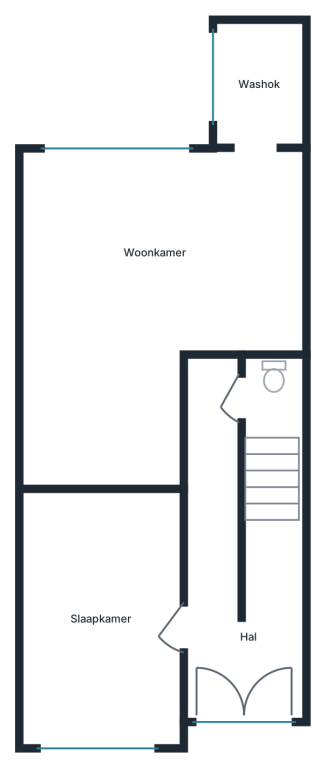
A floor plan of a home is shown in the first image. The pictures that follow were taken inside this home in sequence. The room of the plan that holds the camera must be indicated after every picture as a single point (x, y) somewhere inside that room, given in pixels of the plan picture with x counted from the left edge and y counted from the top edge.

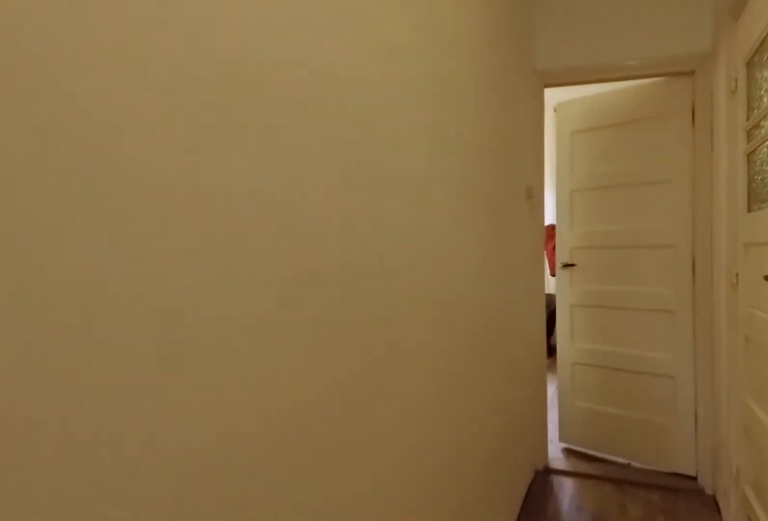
(234, 567)
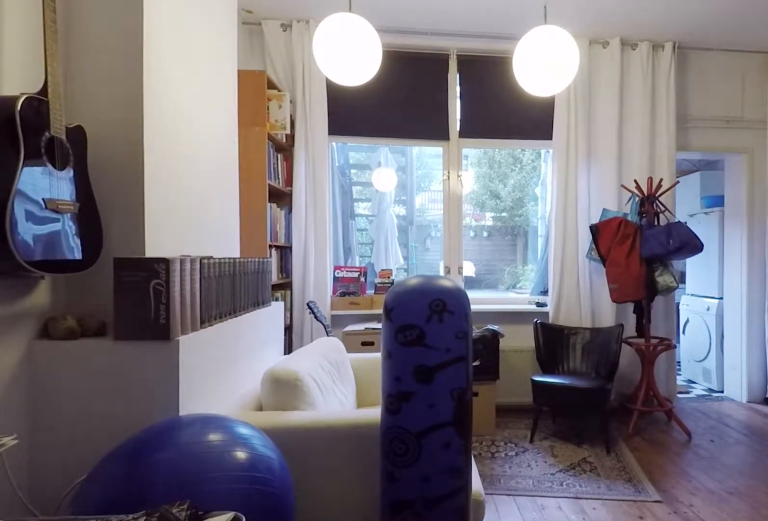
(95, 265)
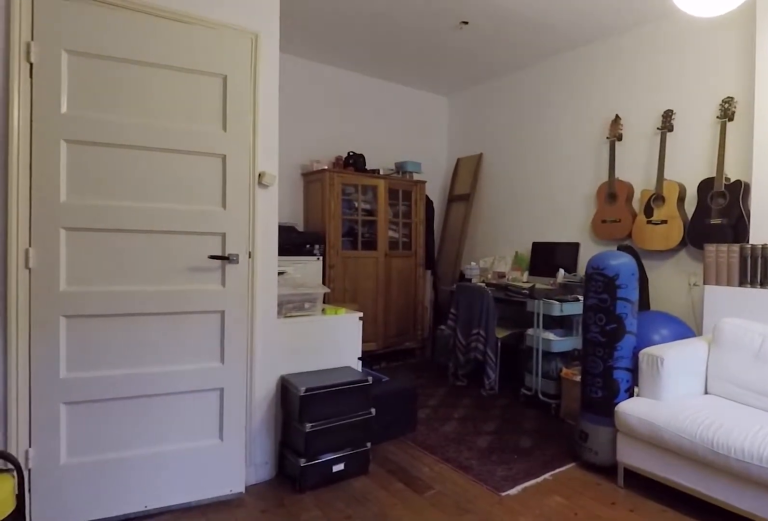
(95, 265)
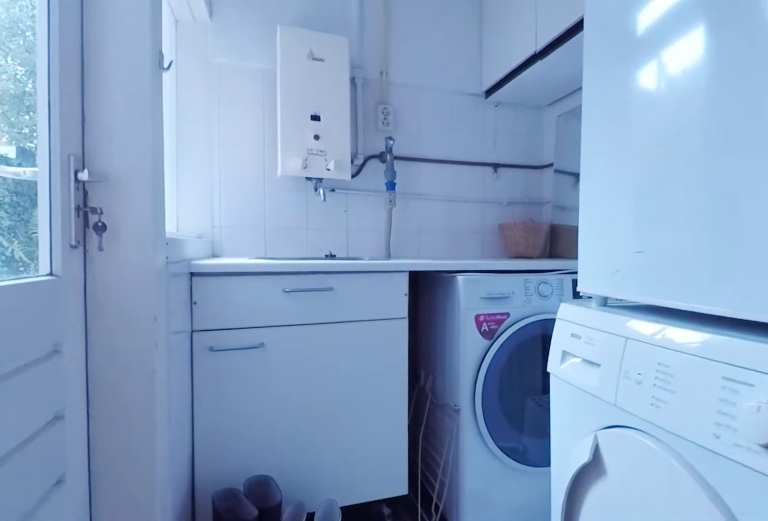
(258, 87)
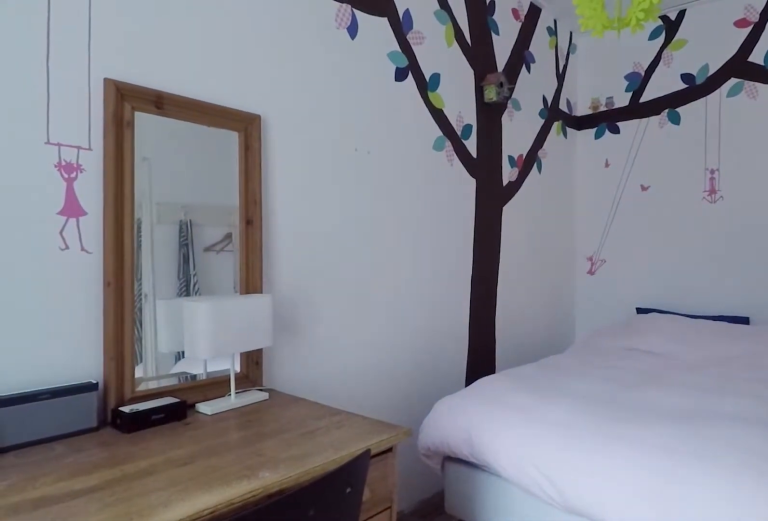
(102, 617)
